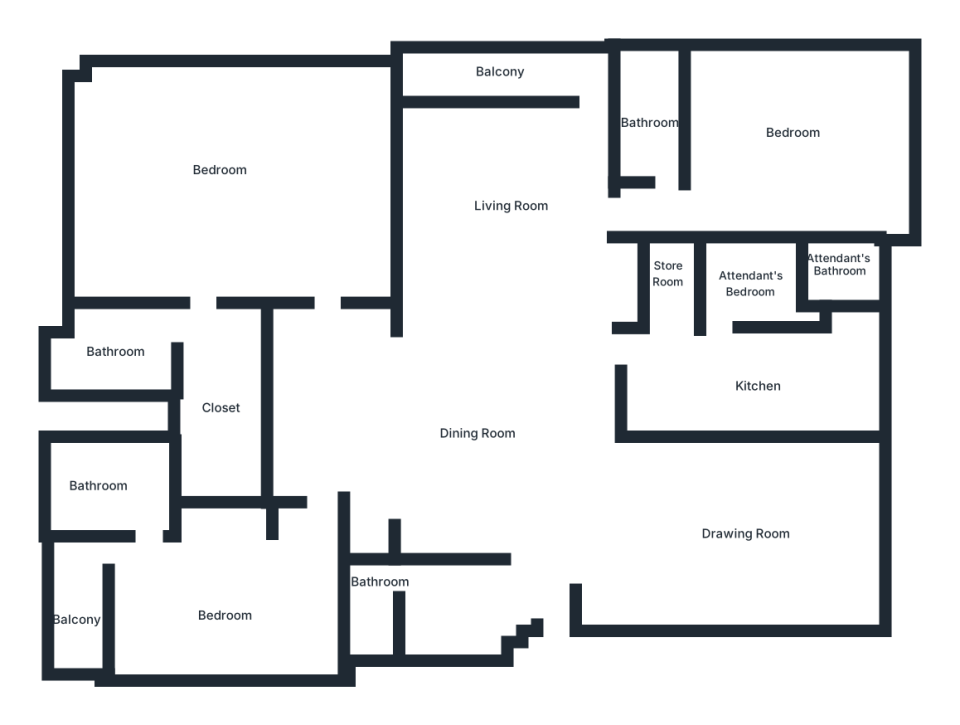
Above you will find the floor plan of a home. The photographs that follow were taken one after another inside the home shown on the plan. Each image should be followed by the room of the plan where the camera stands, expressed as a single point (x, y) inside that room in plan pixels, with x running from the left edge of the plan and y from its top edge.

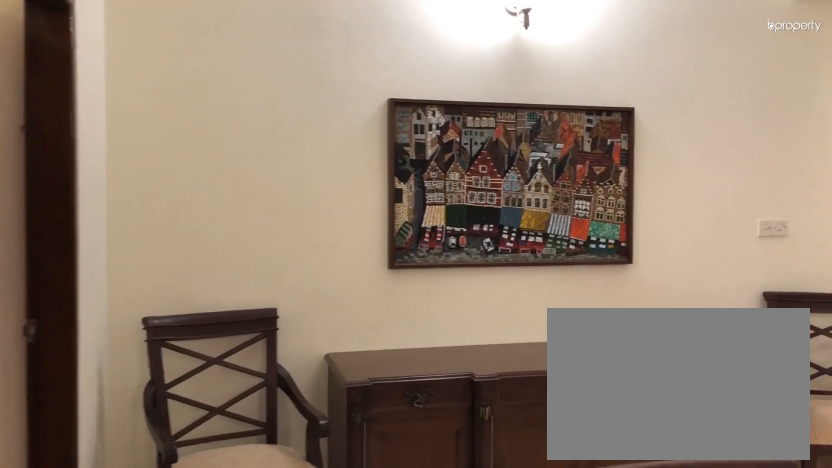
(409, 424)
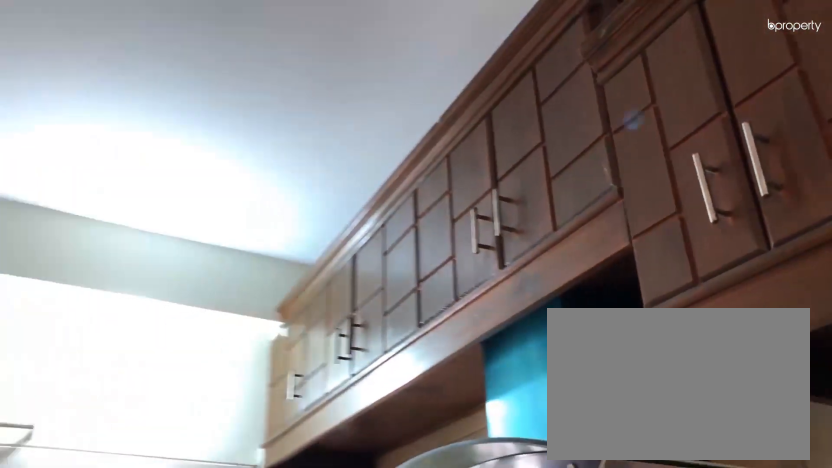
(734, 385)
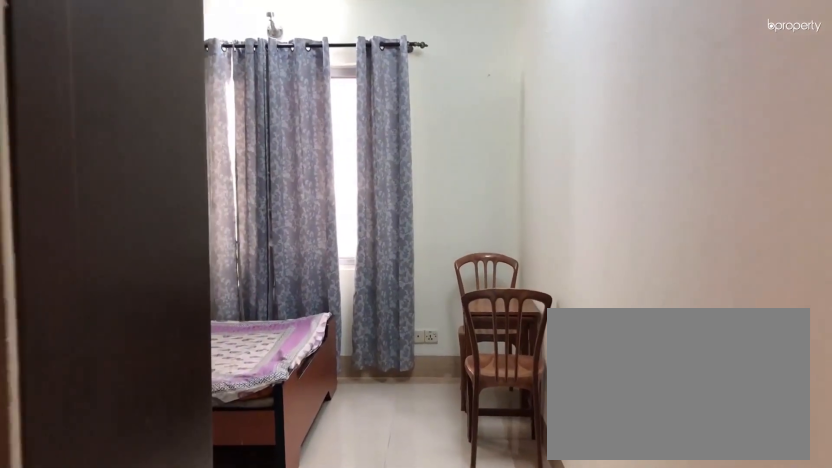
(774, 144)
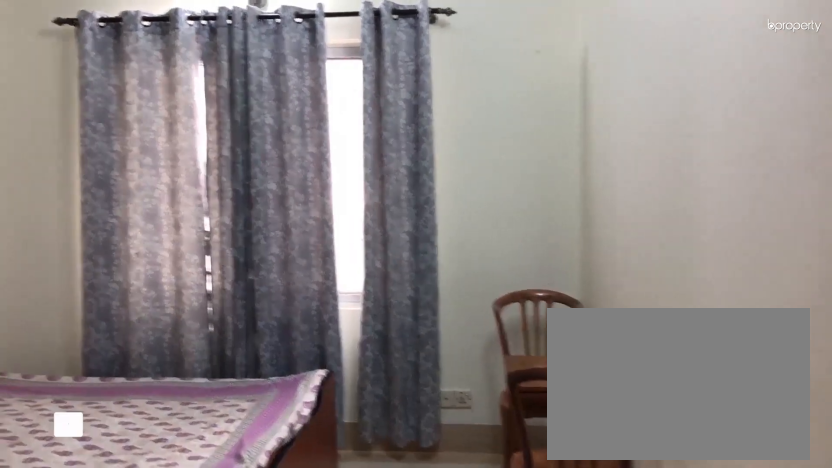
(774, 144)
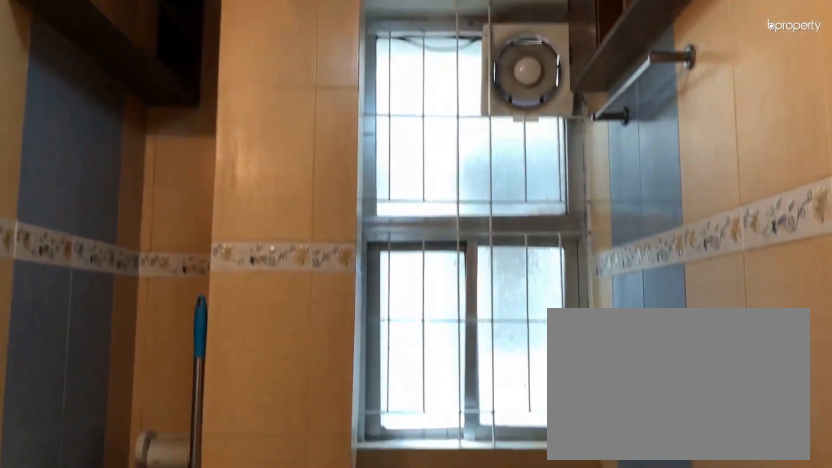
(653, 110)
